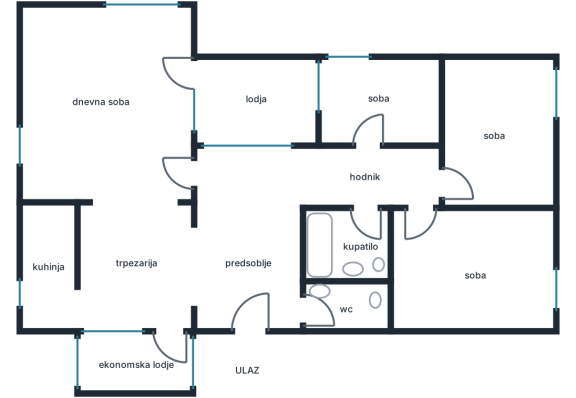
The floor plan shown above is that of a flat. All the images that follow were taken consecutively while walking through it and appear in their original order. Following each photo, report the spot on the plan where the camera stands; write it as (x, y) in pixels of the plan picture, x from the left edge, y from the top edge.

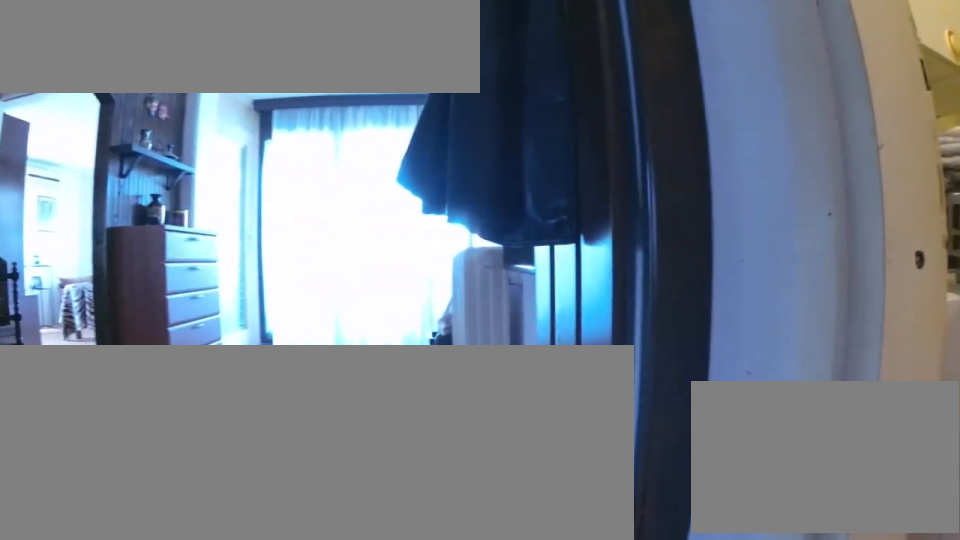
(277, 332)
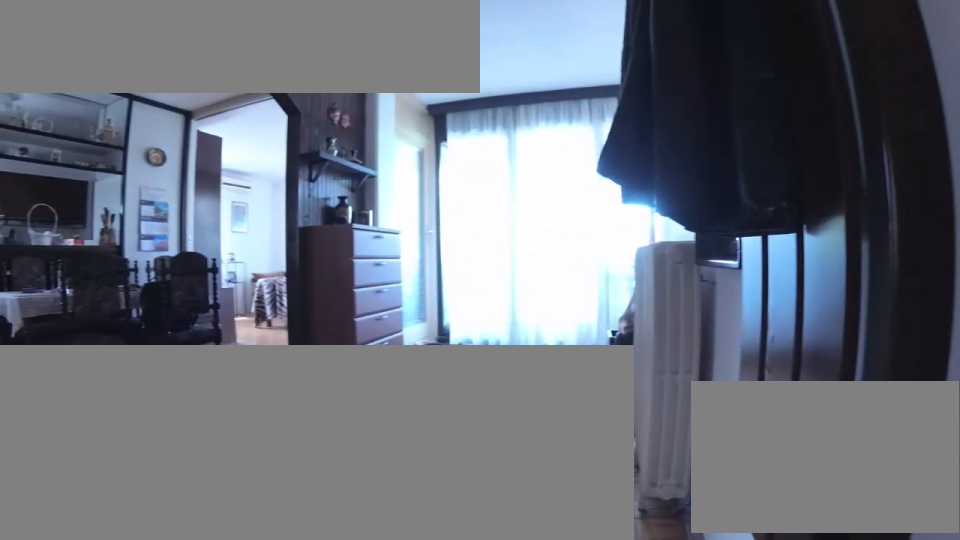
(283, 332)
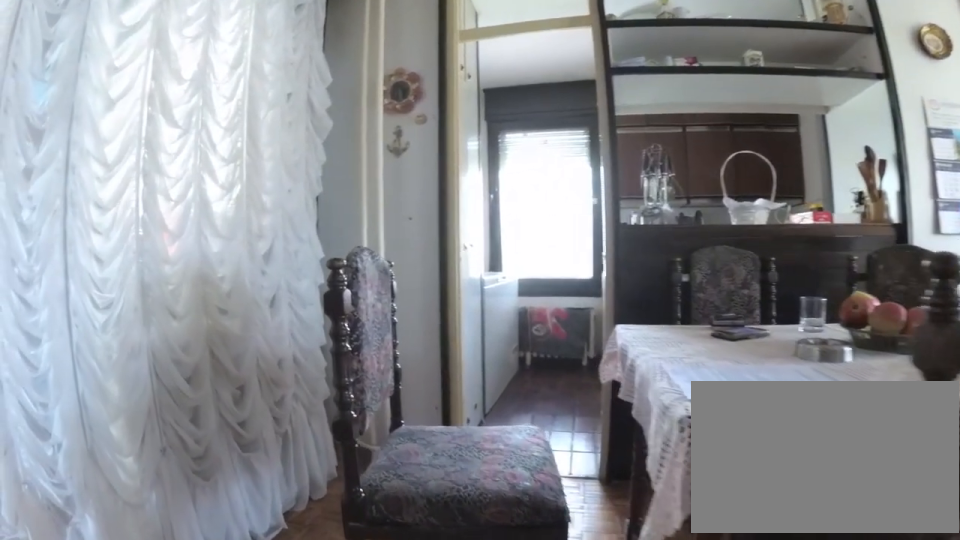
(181, 286)
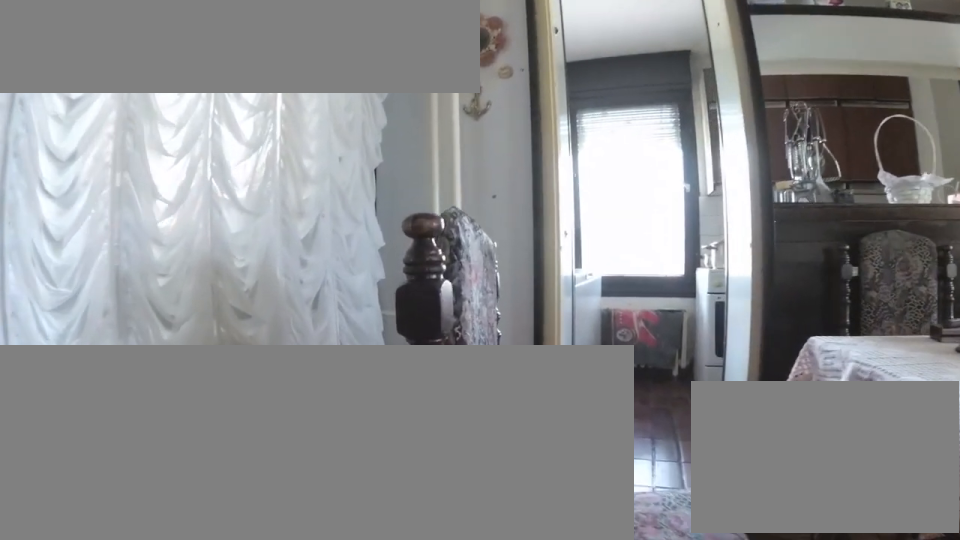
(169, 294)
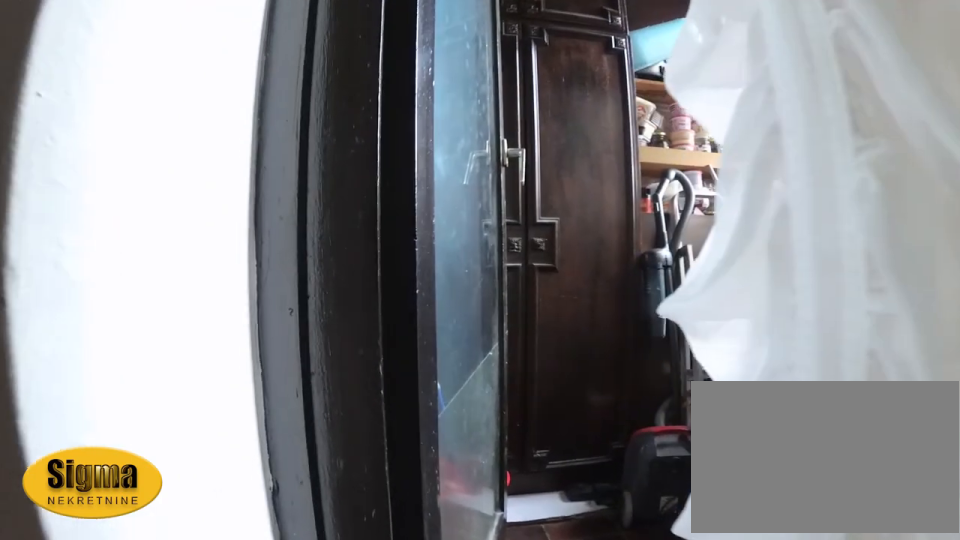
(169, 301)
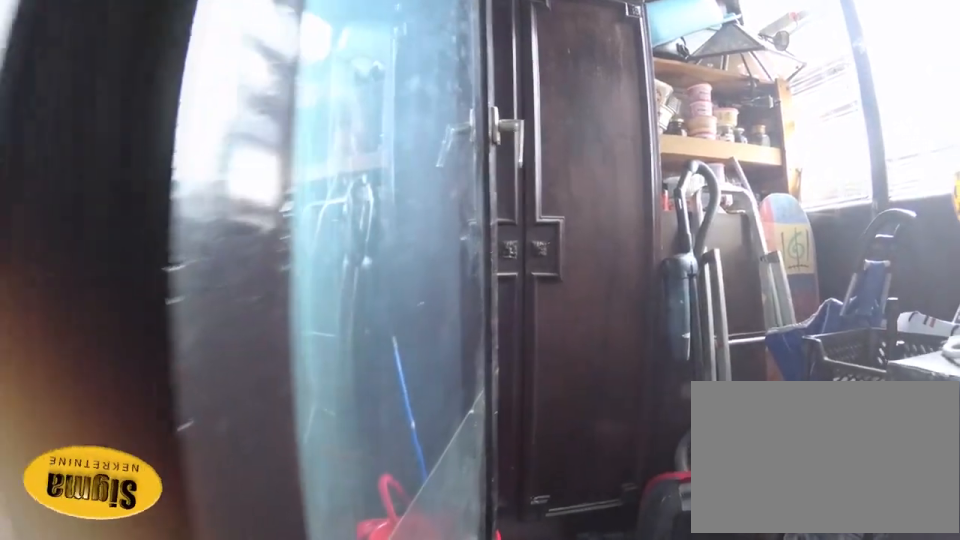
(171, 312)
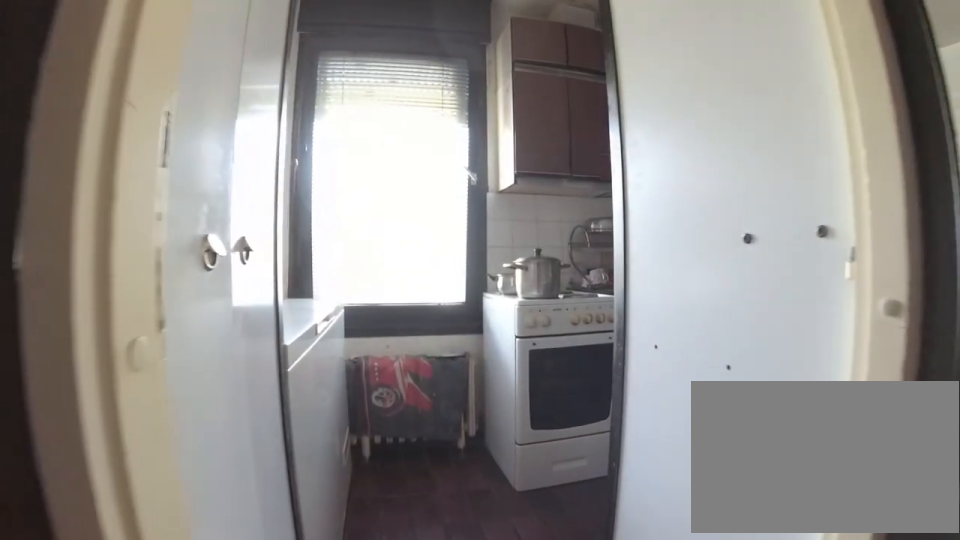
(113, 302)
